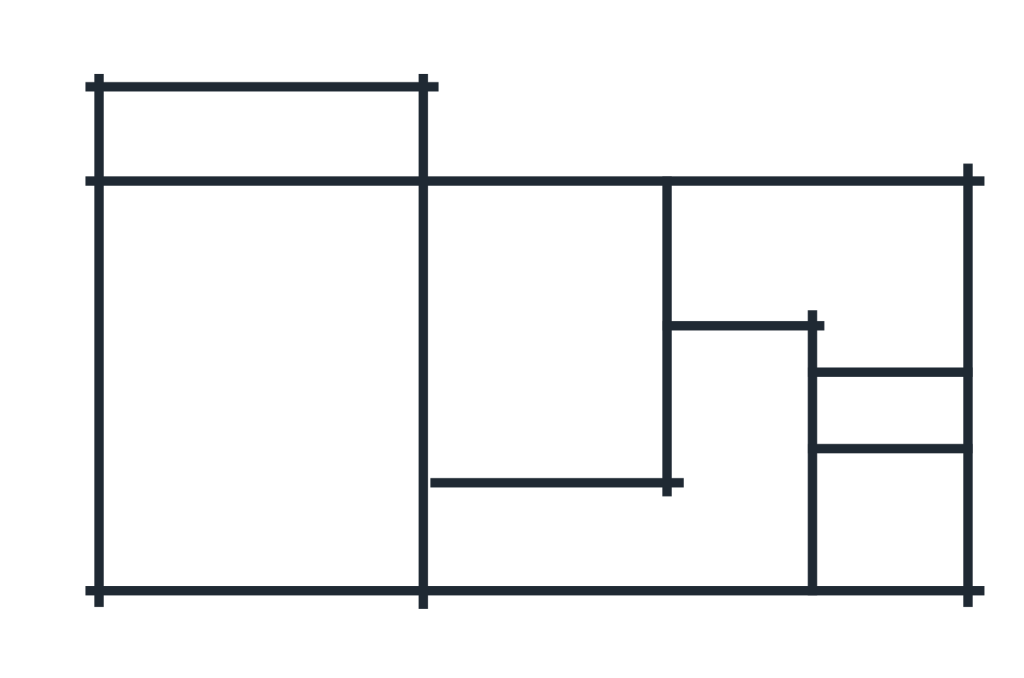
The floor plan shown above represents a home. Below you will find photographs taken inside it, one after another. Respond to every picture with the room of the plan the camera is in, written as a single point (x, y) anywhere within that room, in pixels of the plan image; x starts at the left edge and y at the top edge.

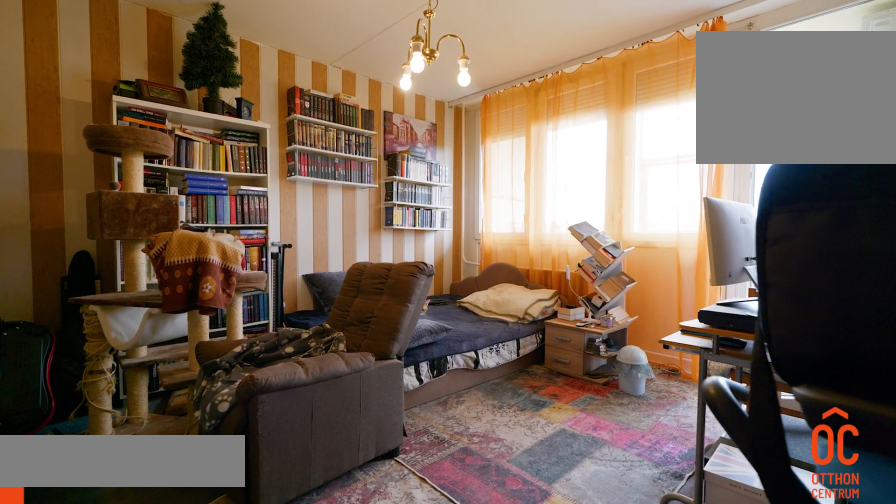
(254, 411)
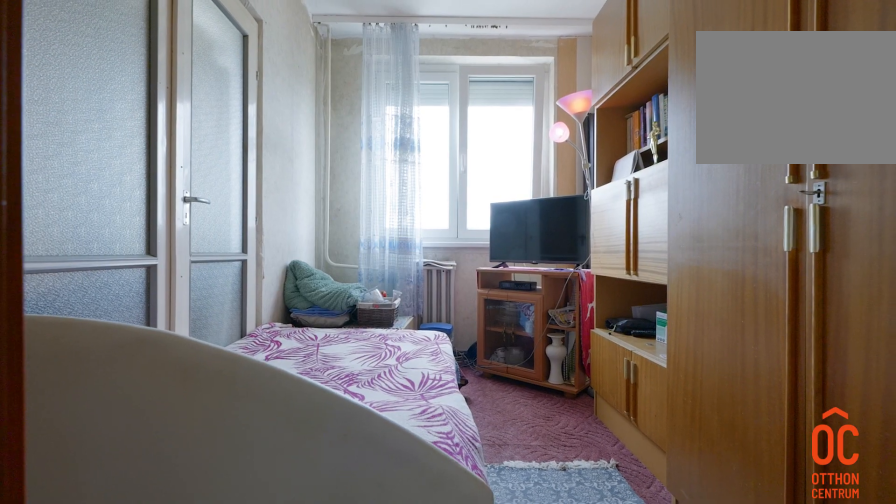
(550, 341)
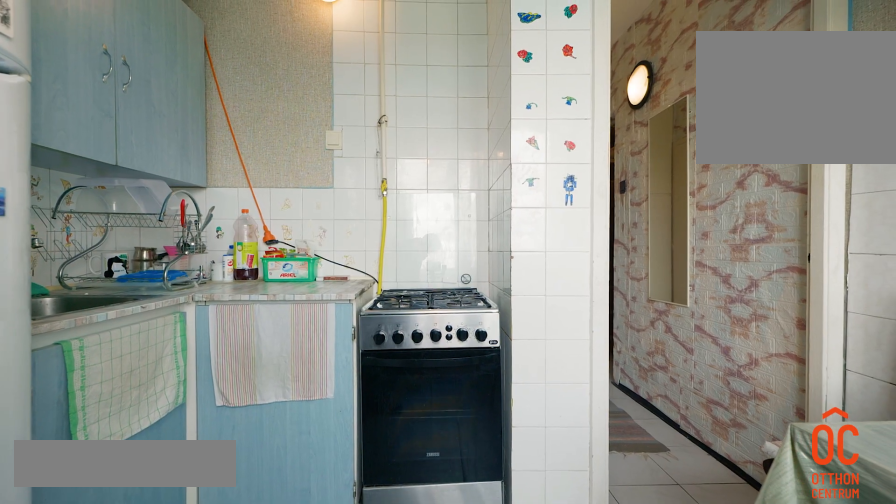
(742, 254)
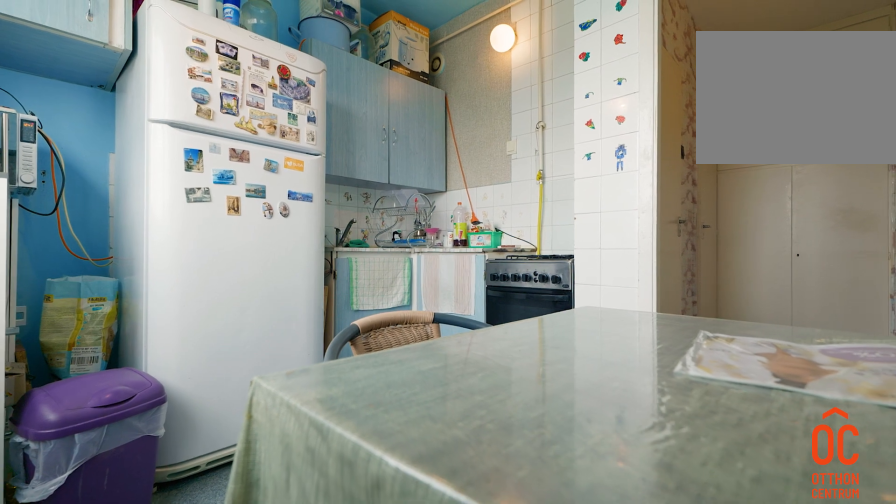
(742, 255)
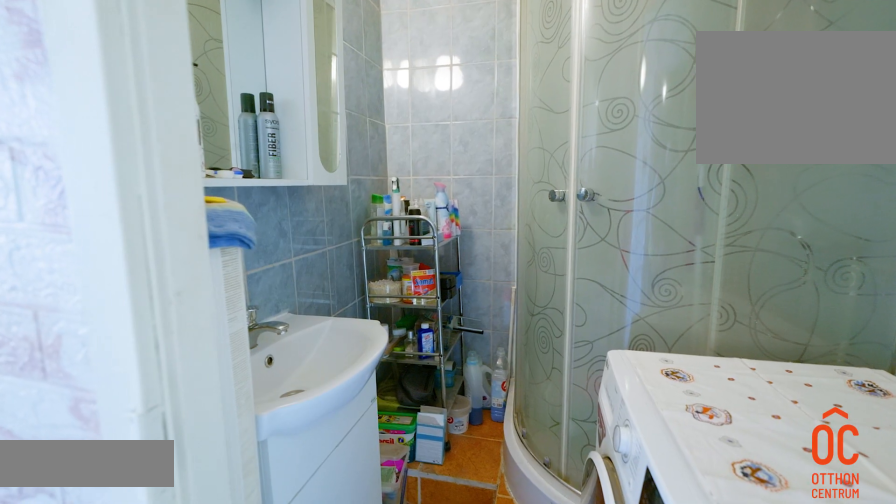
(906, 536)
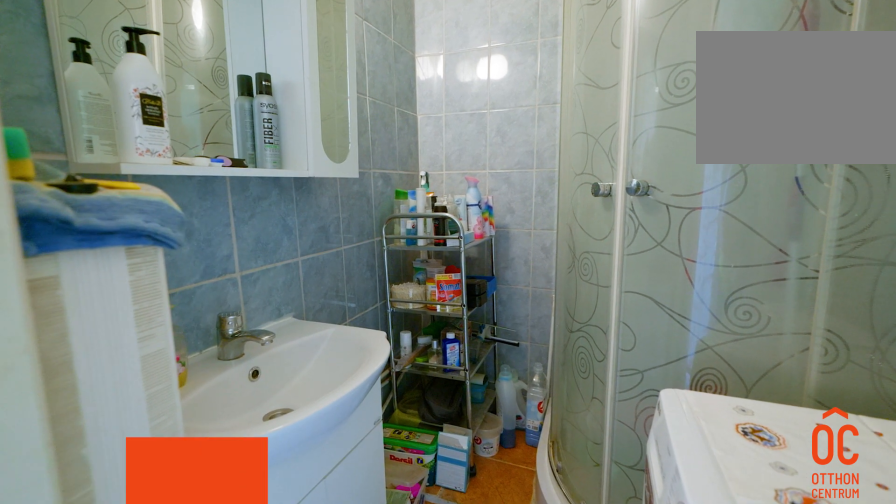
(906, 536)
